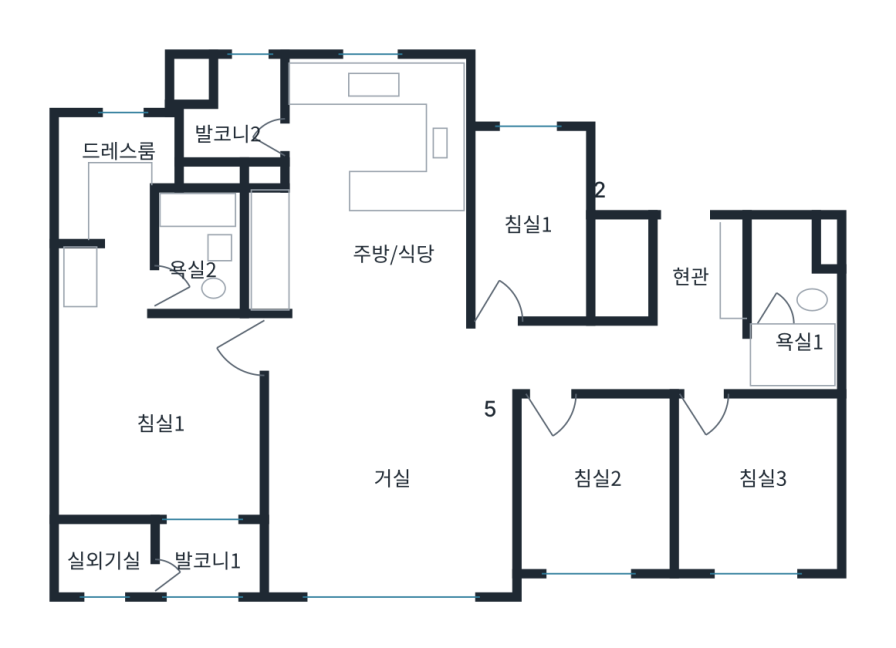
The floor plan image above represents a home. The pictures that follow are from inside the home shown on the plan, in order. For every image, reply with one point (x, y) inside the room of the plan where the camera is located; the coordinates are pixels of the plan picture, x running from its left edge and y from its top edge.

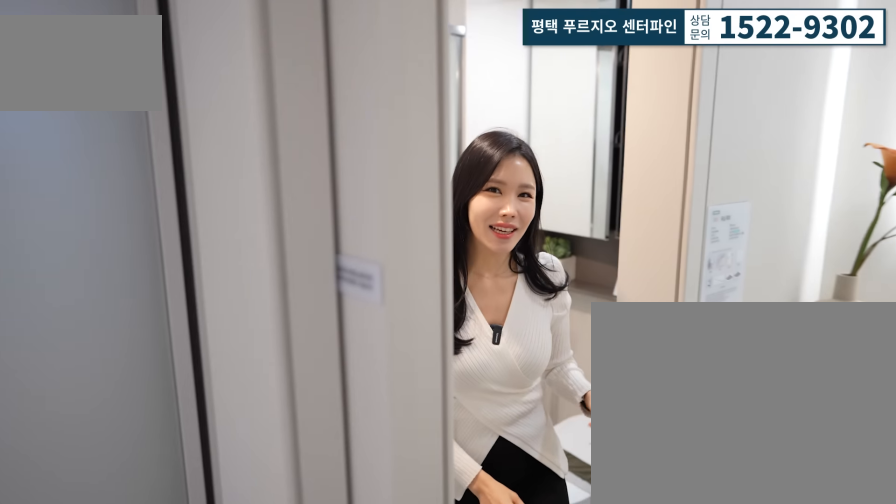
(778, 333)
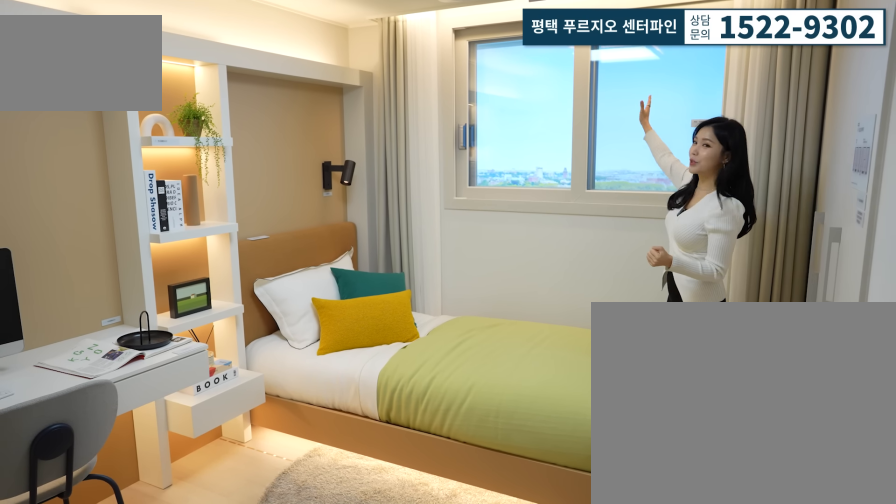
(761, 487)
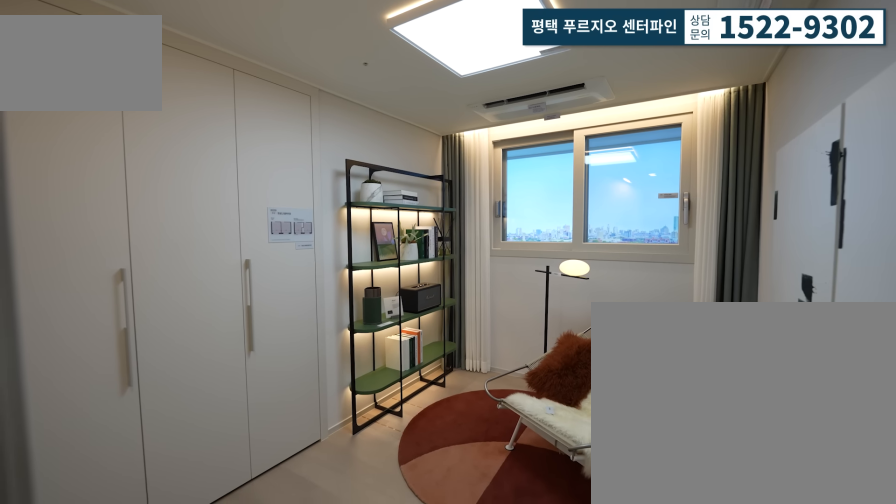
(600, 505)
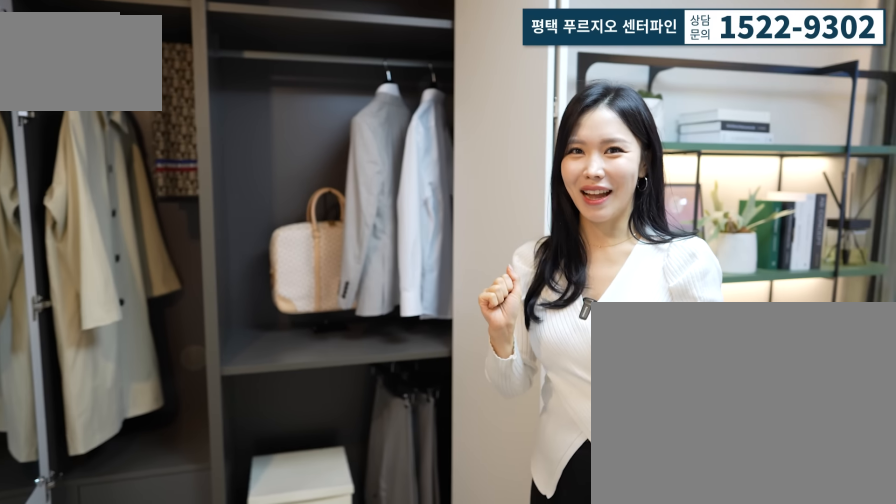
(601, 505)
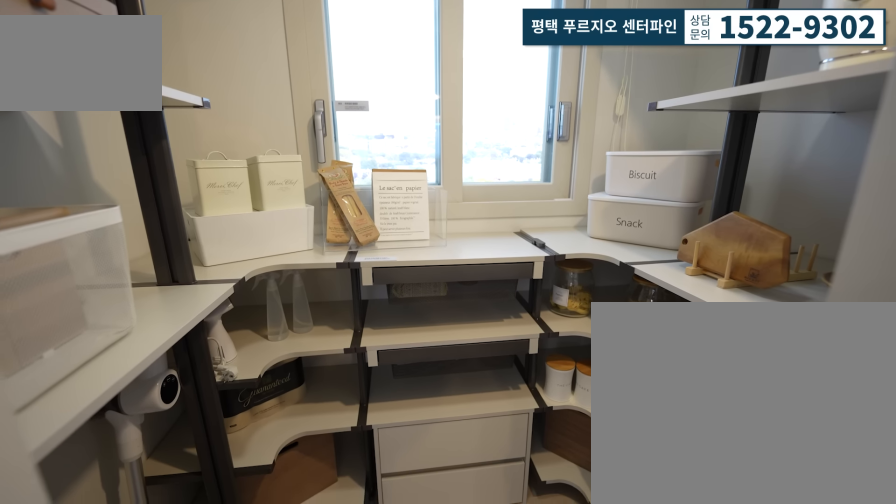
(527, 250)
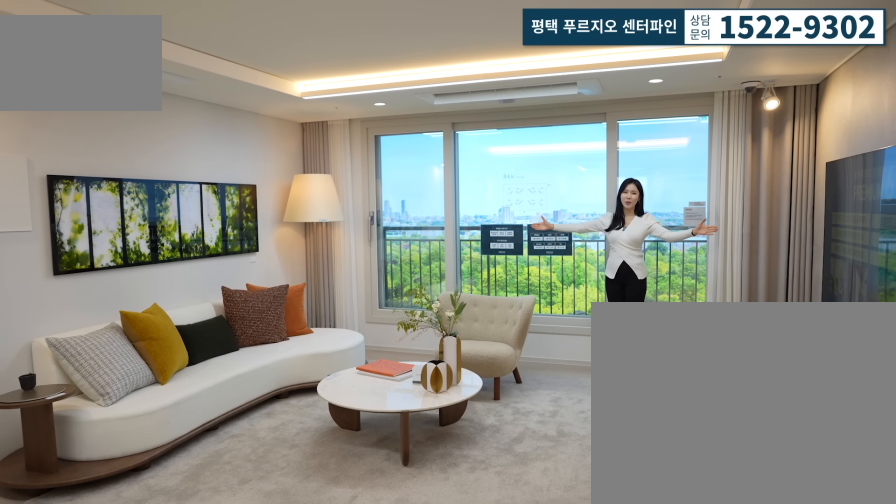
(383, 499)
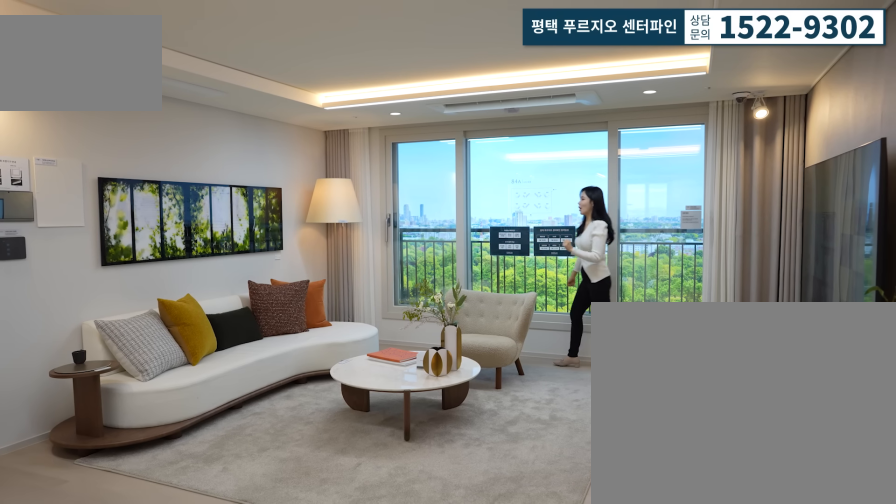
(384, 499)
